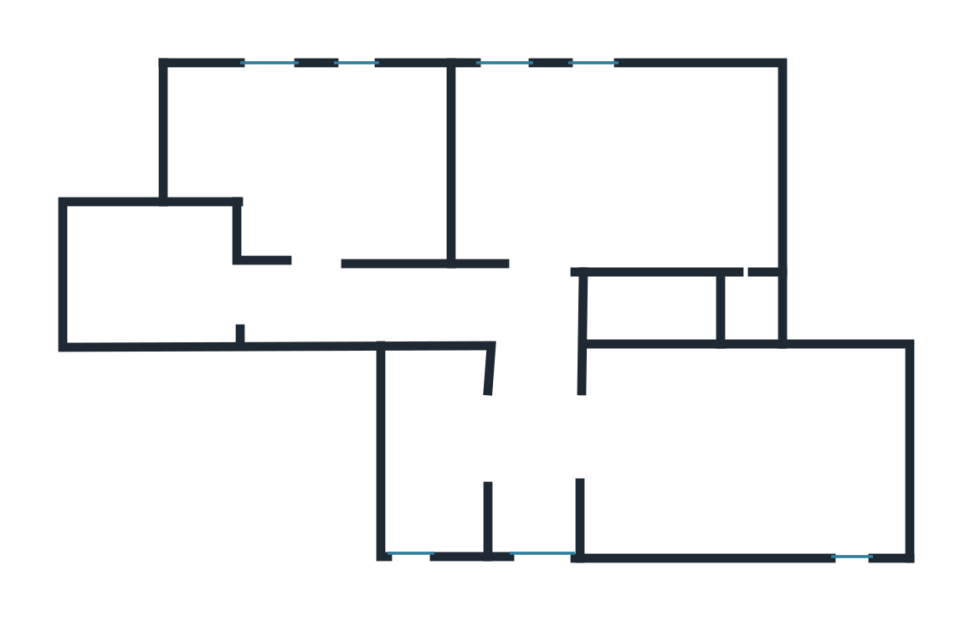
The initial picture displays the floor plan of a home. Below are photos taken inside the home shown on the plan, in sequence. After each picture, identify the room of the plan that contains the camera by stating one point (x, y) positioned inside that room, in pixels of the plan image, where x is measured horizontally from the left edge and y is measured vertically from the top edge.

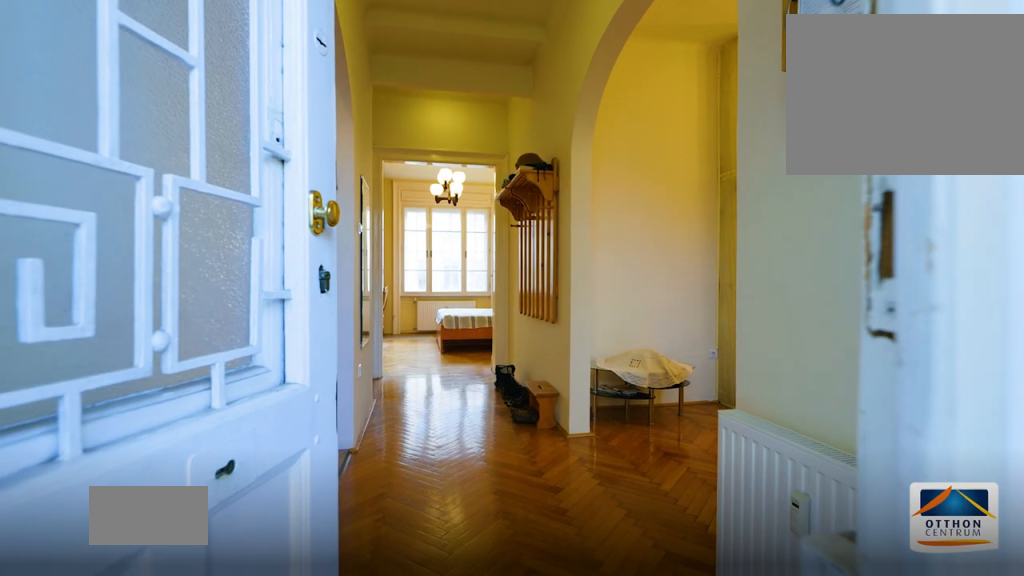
(538, 487)
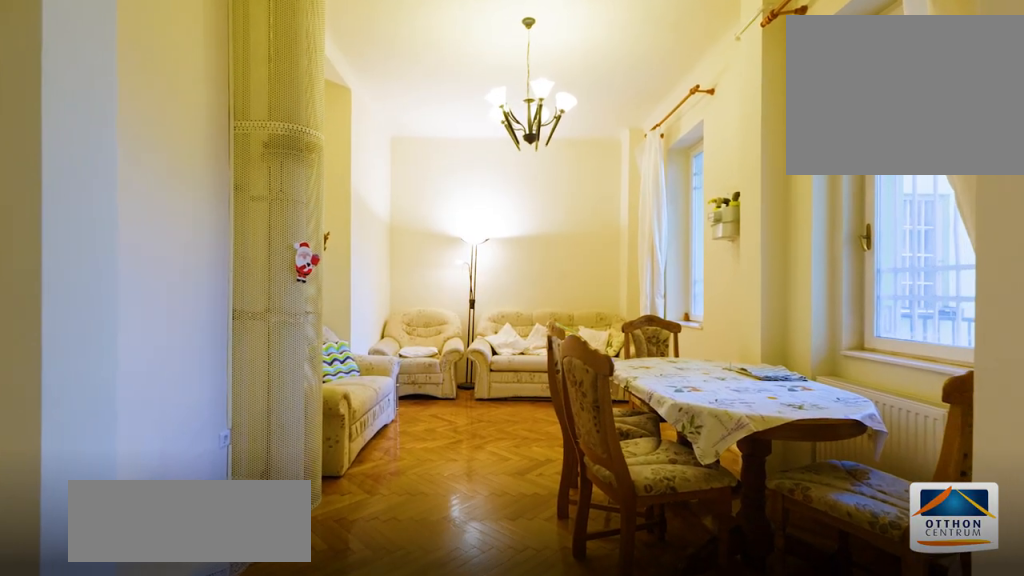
(728, 465)
